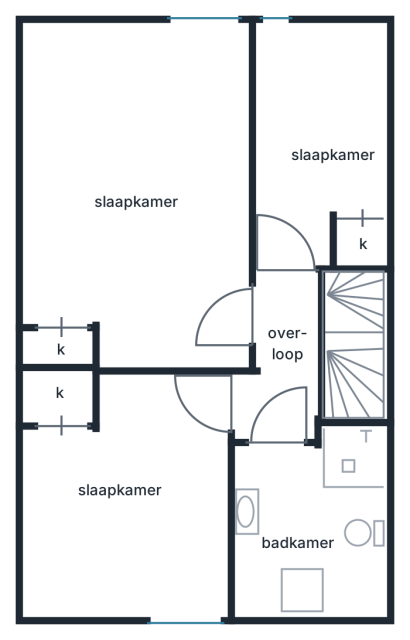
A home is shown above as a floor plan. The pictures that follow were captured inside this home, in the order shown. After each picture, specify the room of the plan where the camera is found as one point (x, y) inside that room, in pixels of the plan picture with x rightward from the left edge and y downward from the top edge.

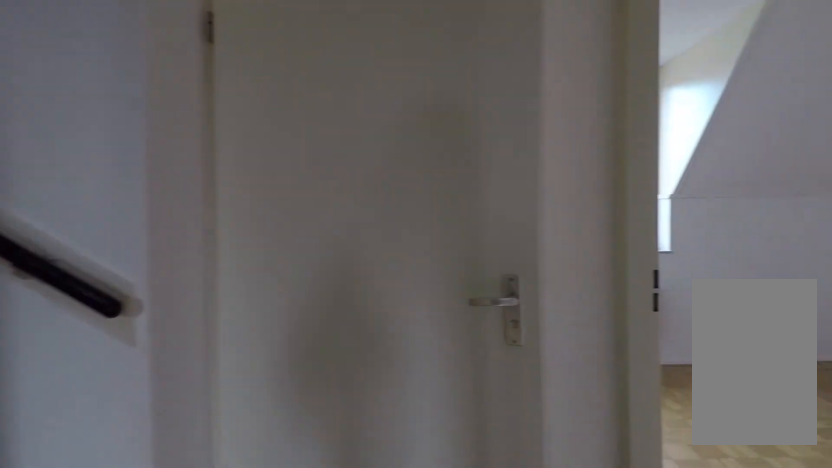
(290, 420)
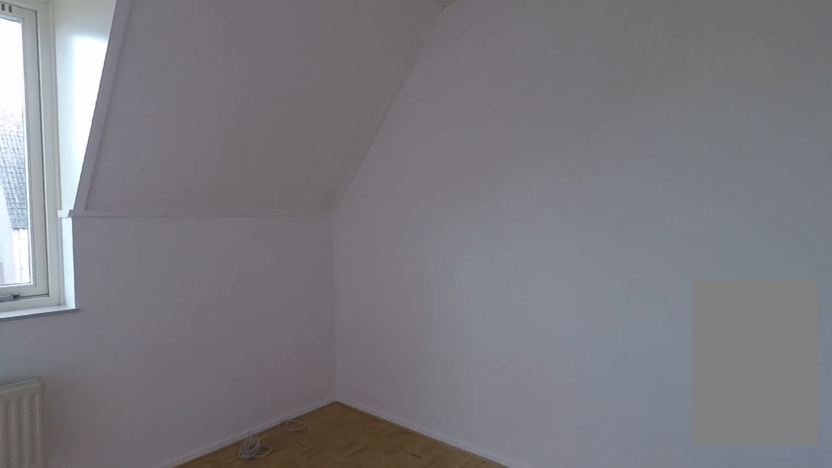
(140, 491)
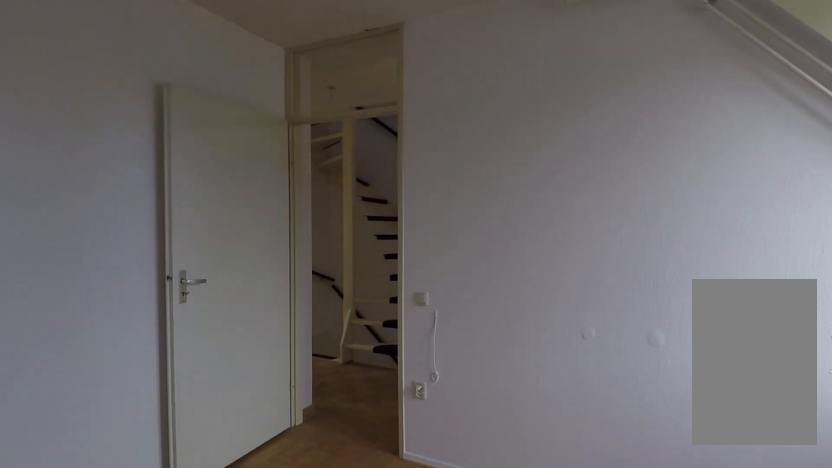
(140, 491)
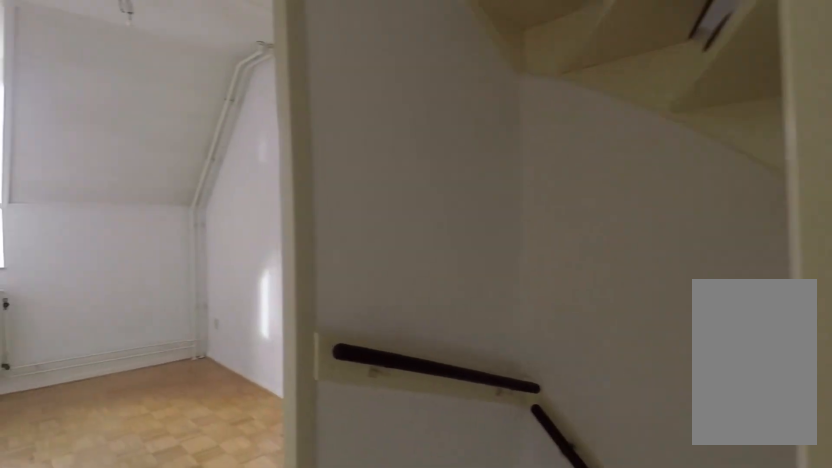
(286, 369)
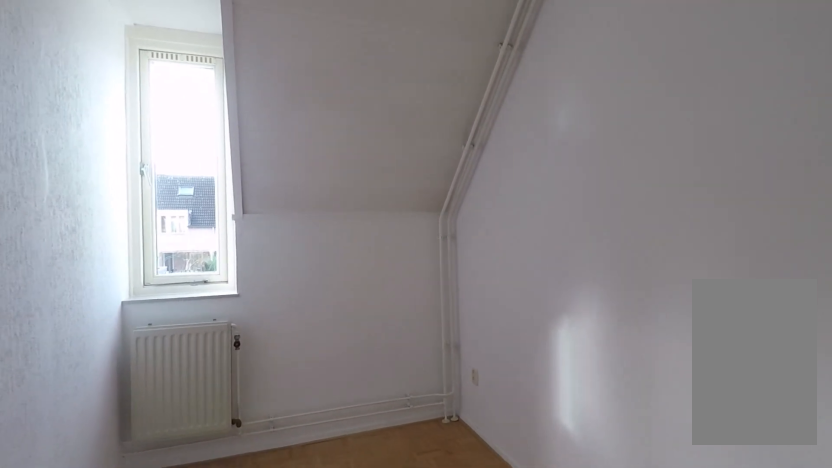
(311, 157)
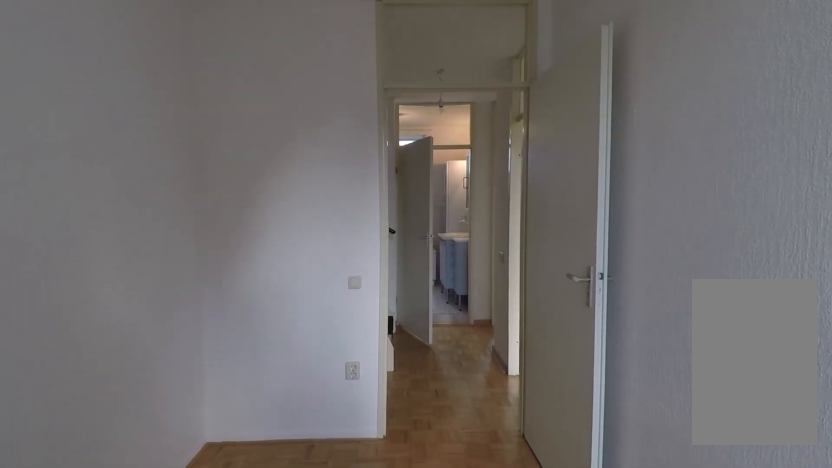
(311, 157)
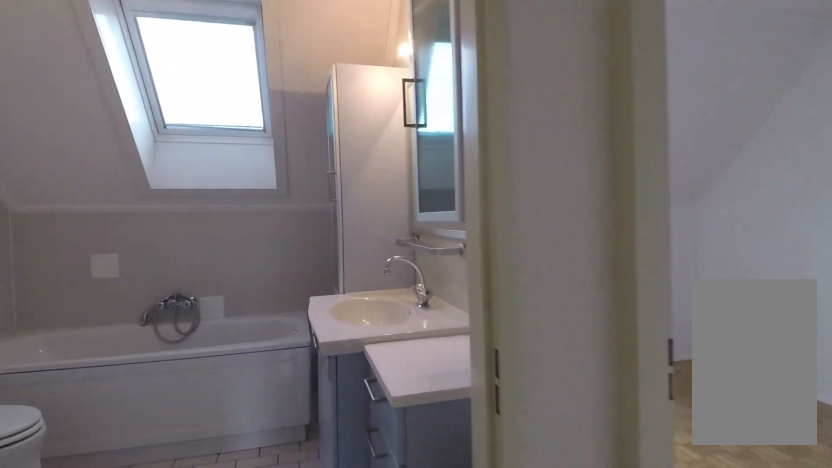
(285, 378)
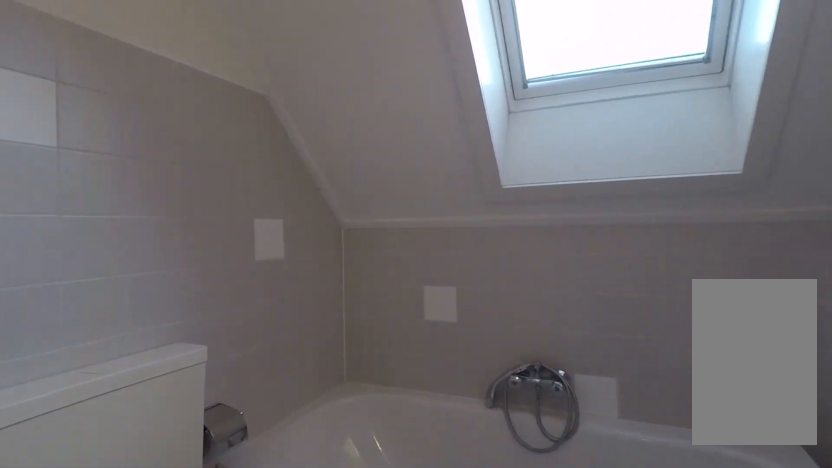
(313, 506)
